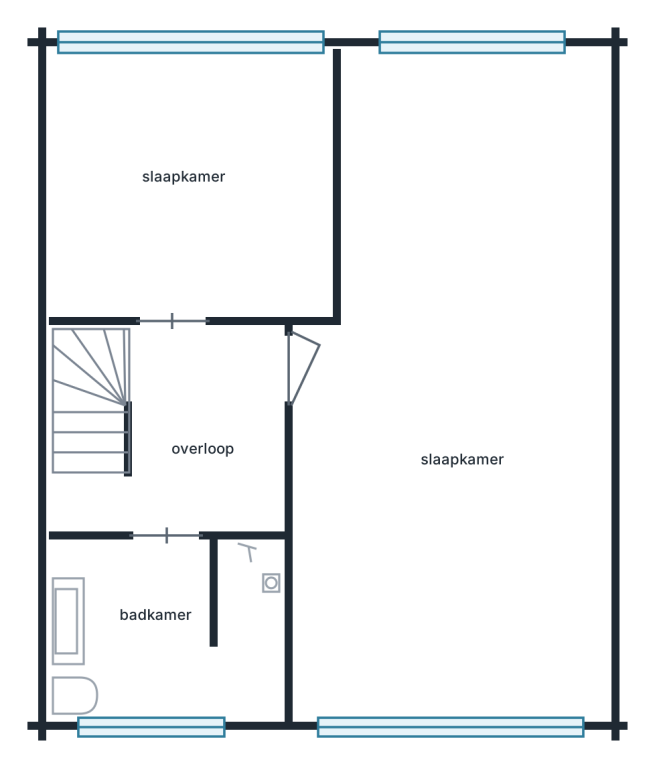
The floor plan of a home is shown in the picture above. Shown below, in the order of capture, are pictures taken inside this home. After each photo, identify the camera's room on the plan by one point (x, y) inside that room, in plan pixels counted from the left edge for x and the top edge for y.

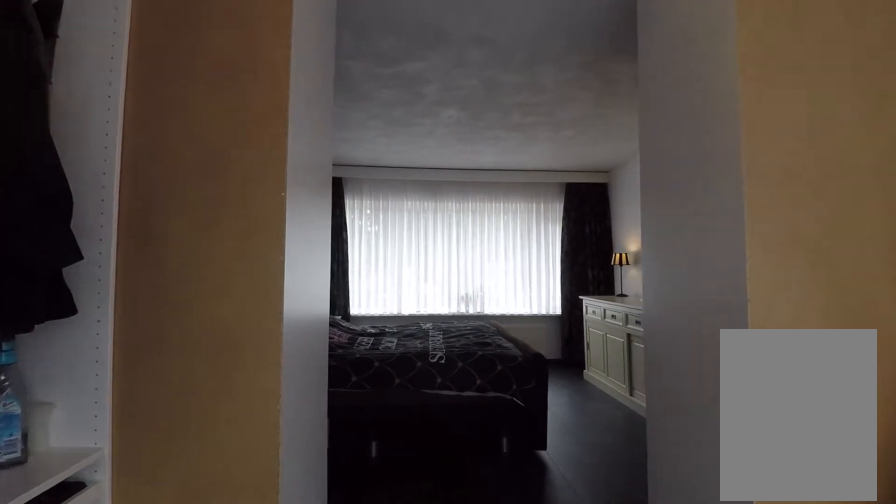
(591, 192)
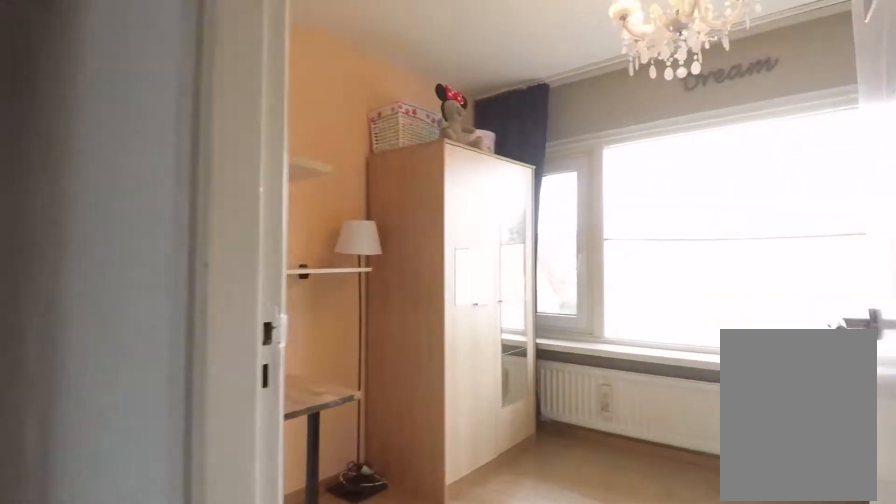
(192, 439)
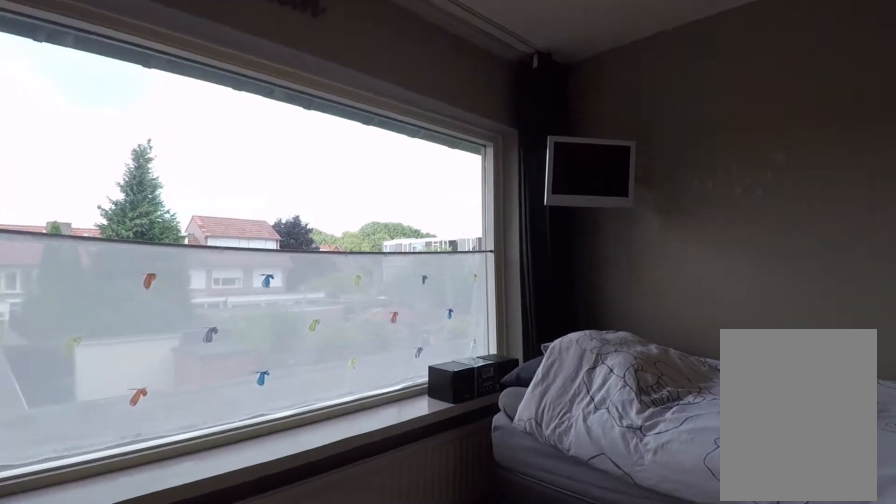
(190, 179)
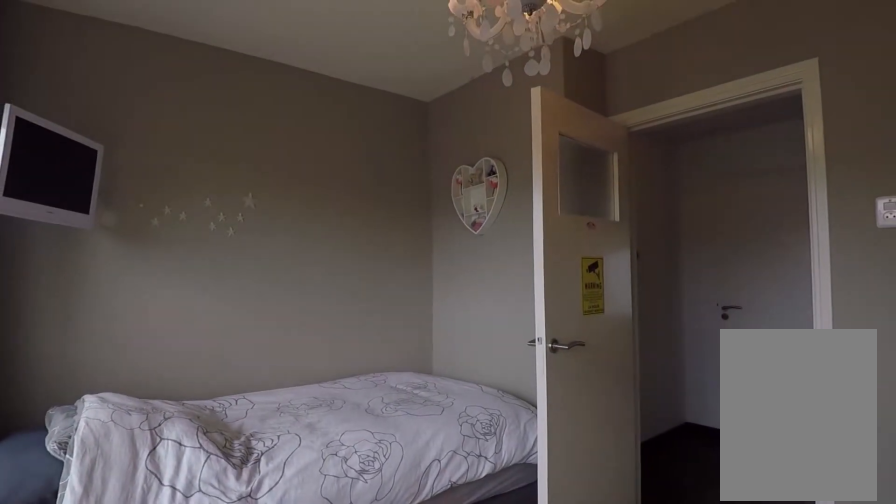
(190, 179)
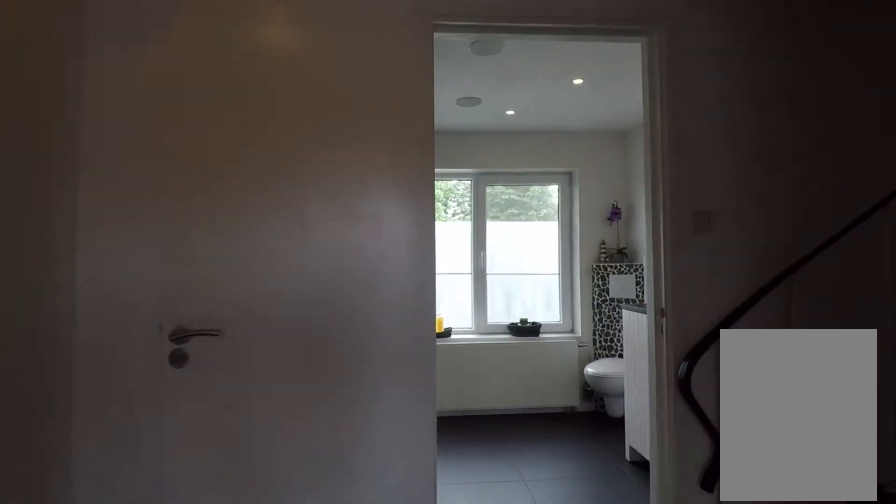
(193, 439)
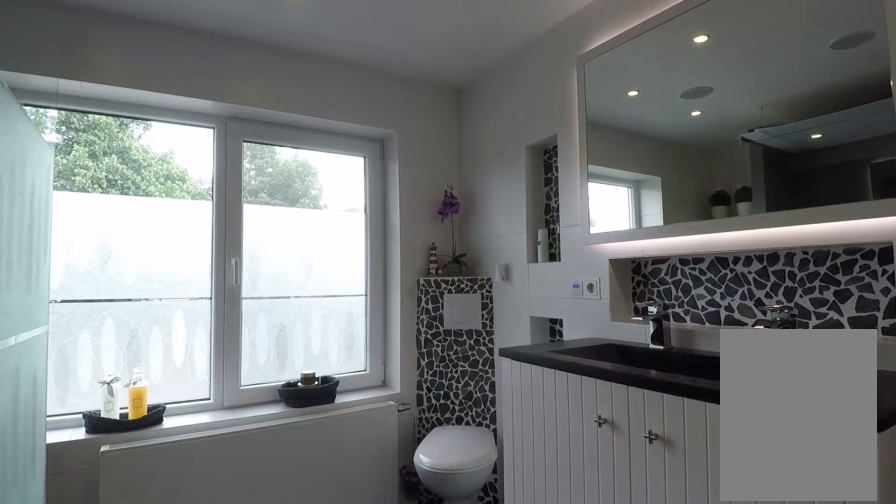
(168, 628)
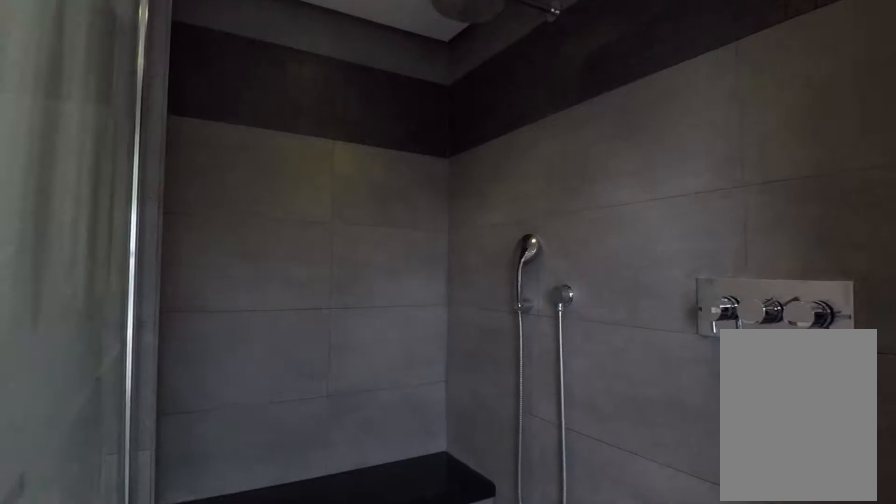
(167, 630)
